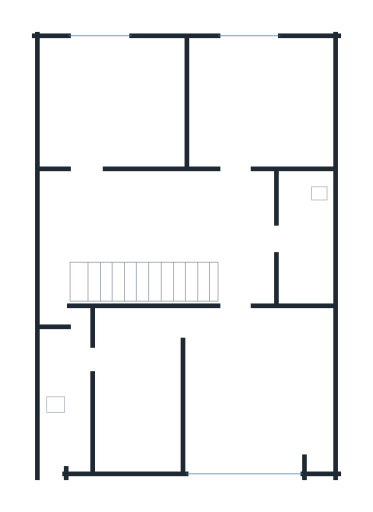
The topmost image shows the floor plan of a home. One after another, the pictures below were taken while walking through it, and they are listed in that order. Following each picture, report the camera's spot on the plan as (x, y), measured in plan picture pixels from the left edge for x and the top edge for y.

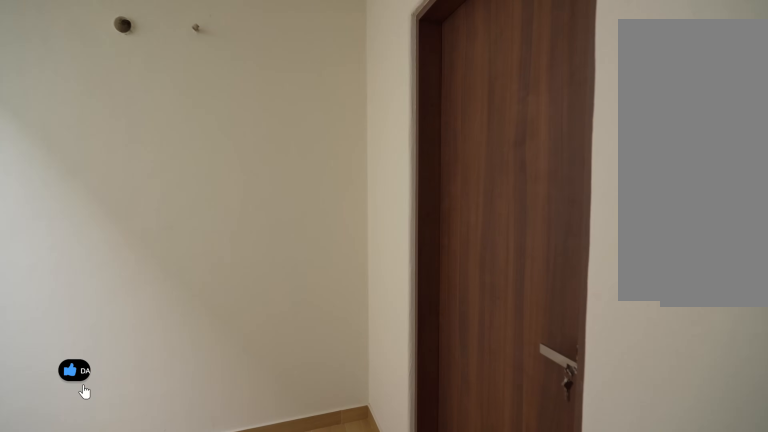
(166, 194)
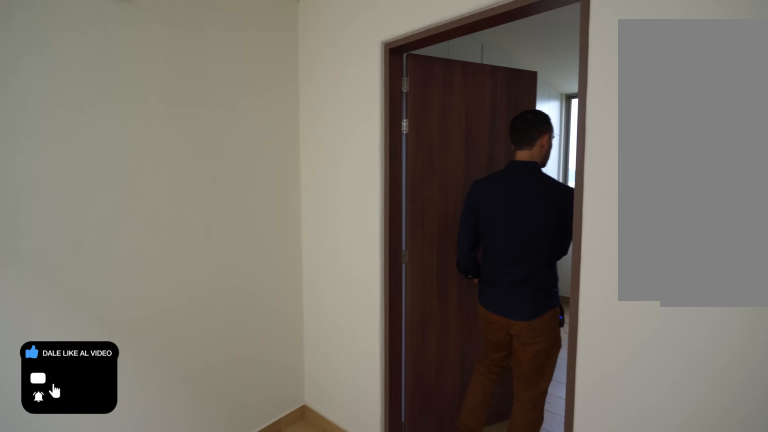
(98, 183)
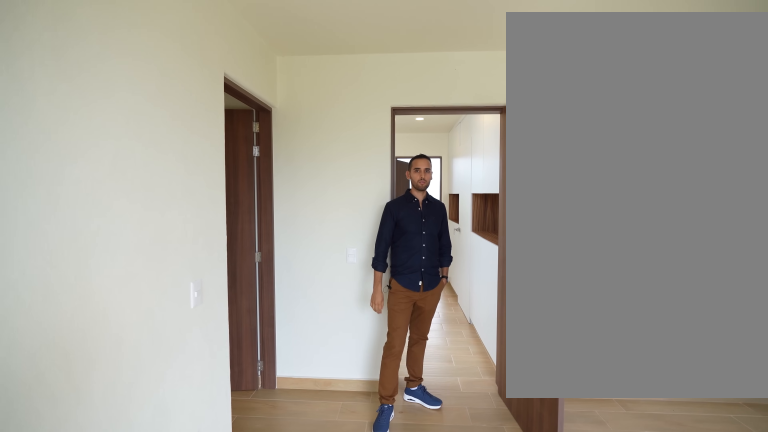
(227, 459)
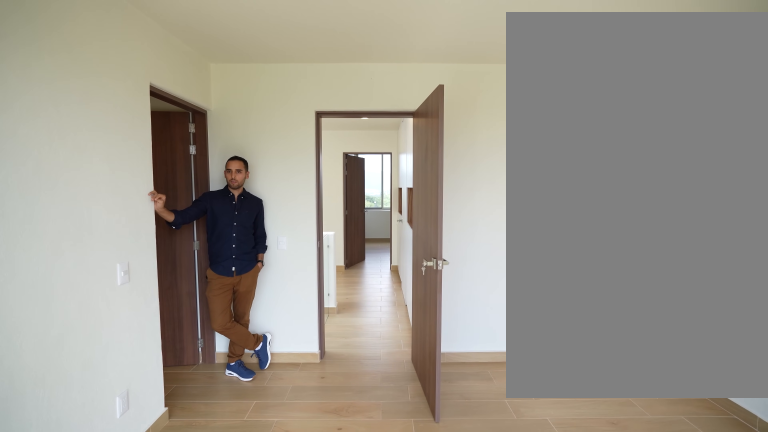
(231, 459)
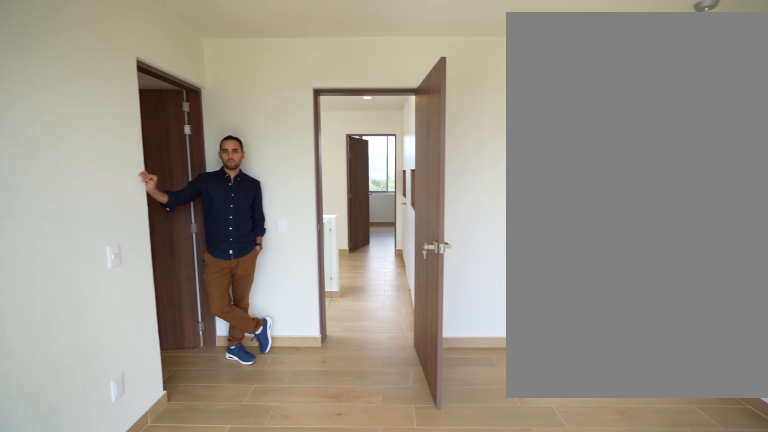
(236, 453)
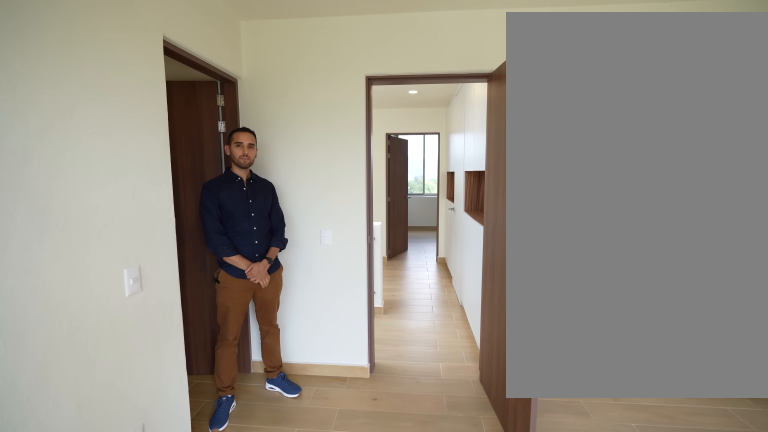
(237, 418)
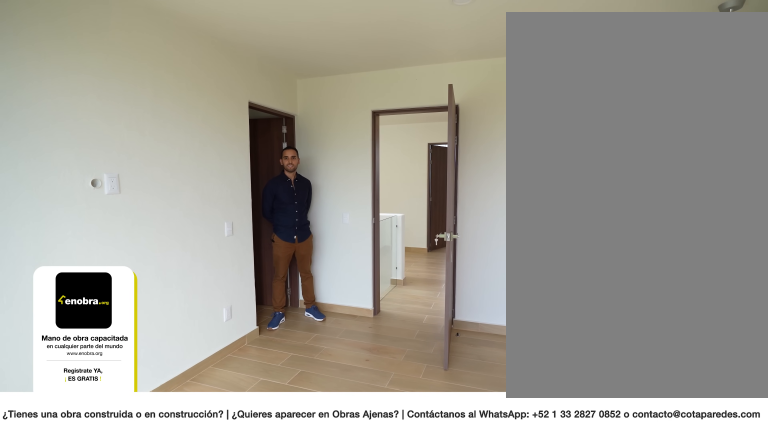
(282, 448)
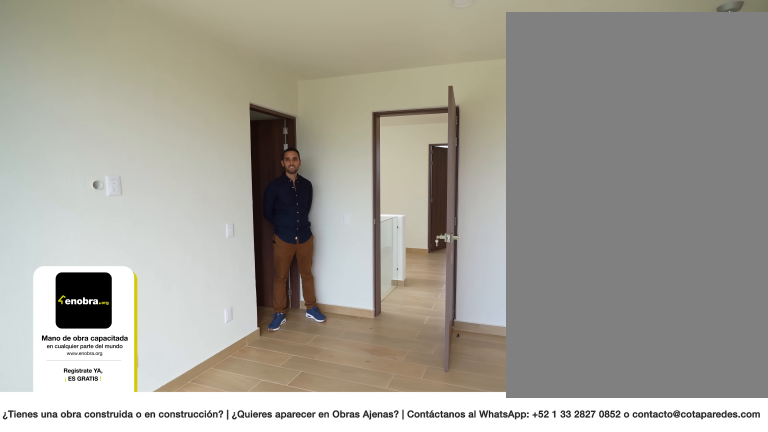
(282, 448)
